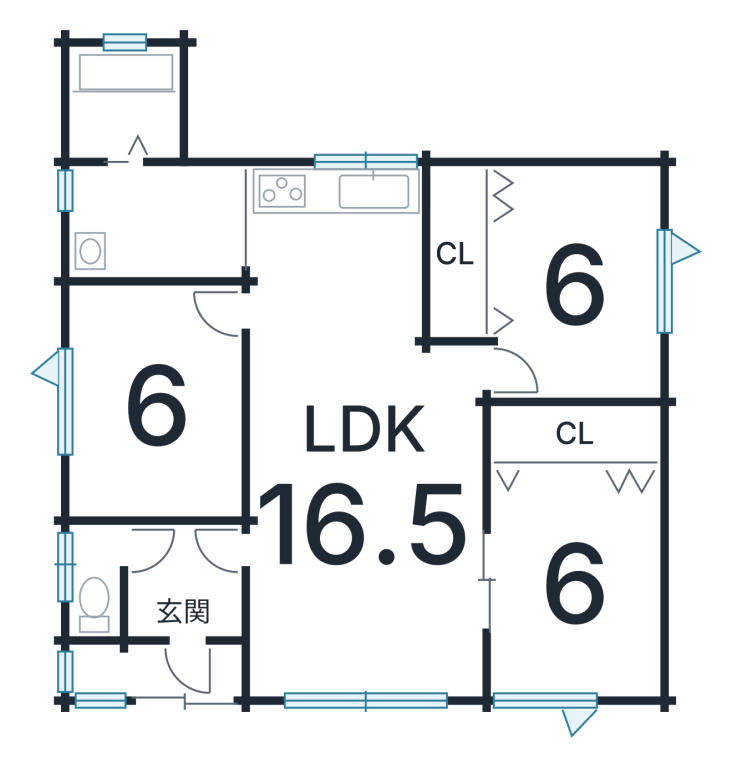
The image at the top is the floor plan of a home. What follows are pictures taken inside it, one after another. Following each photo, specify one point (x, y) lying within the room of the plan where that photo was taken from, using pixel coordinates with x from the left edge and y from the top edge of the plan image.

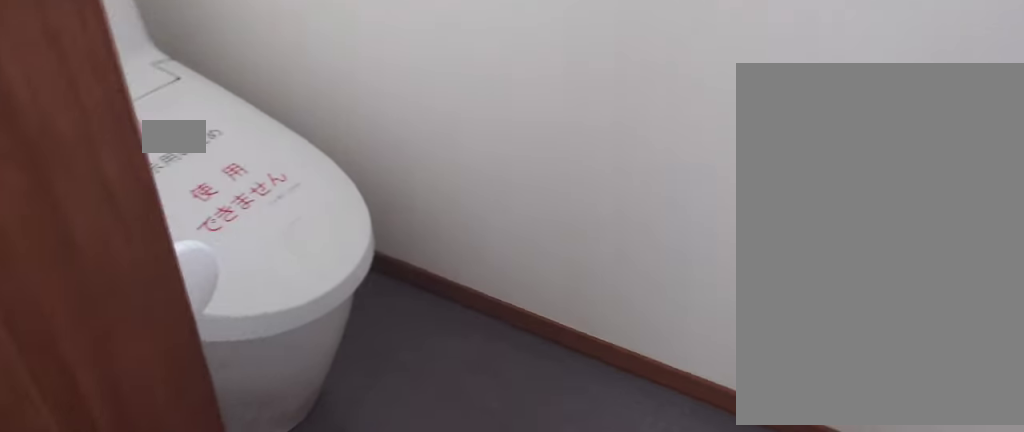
(104, 589)
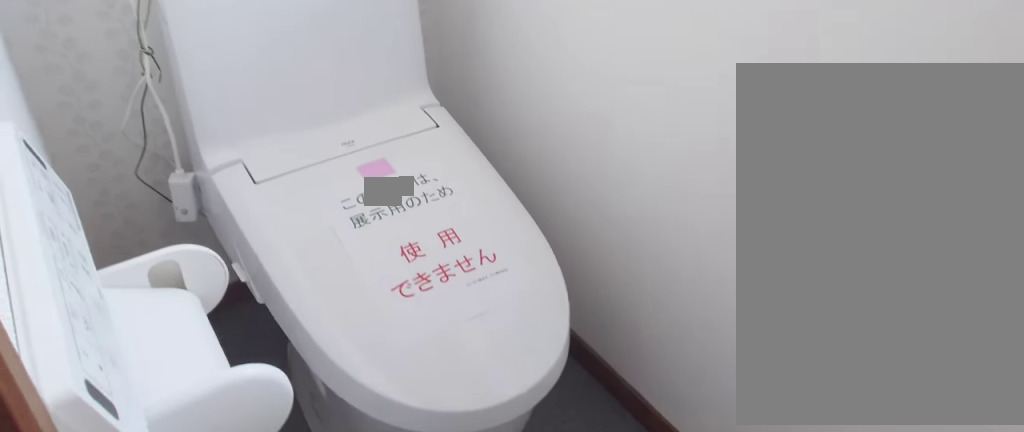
(104, 589)
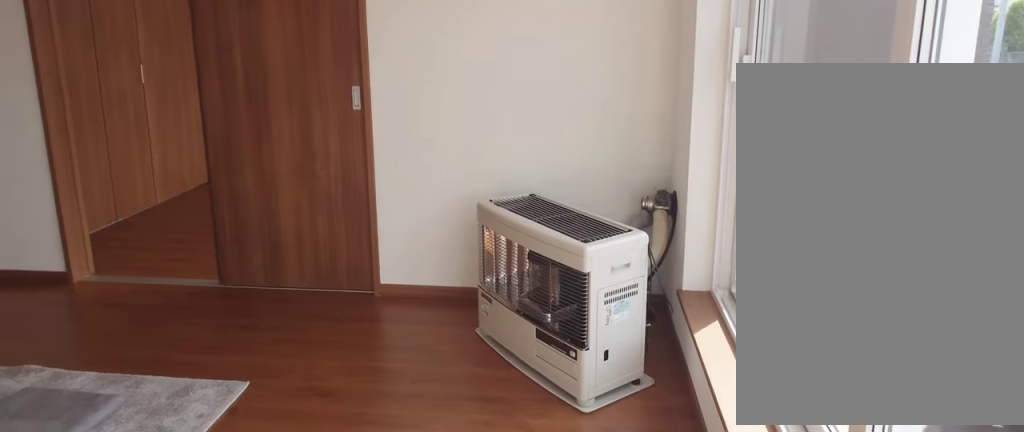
(369, 509)
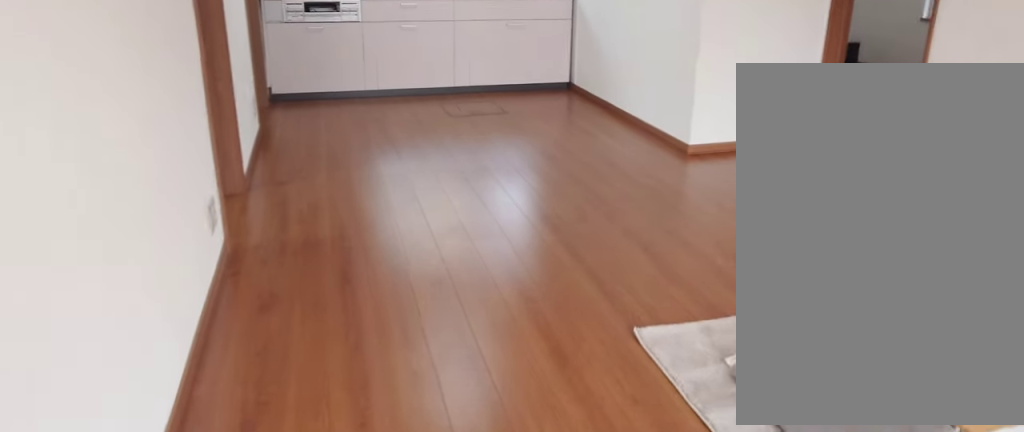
(369, 509)
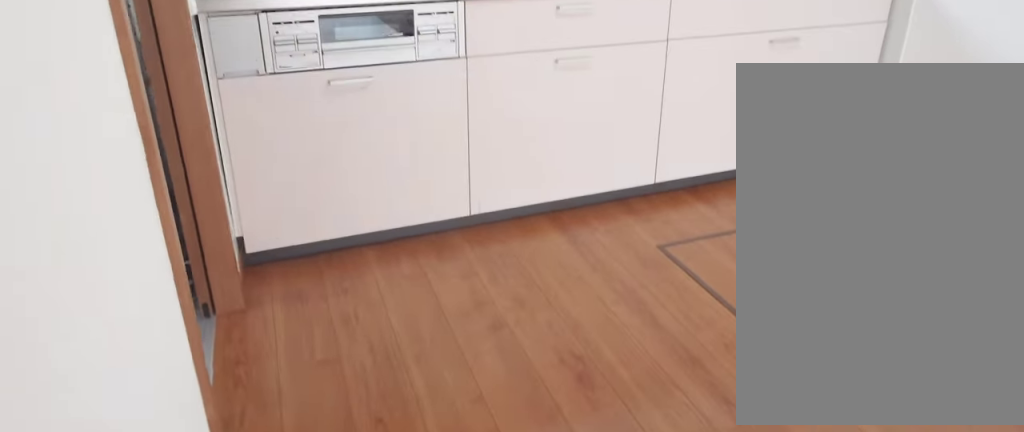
(340, 282)
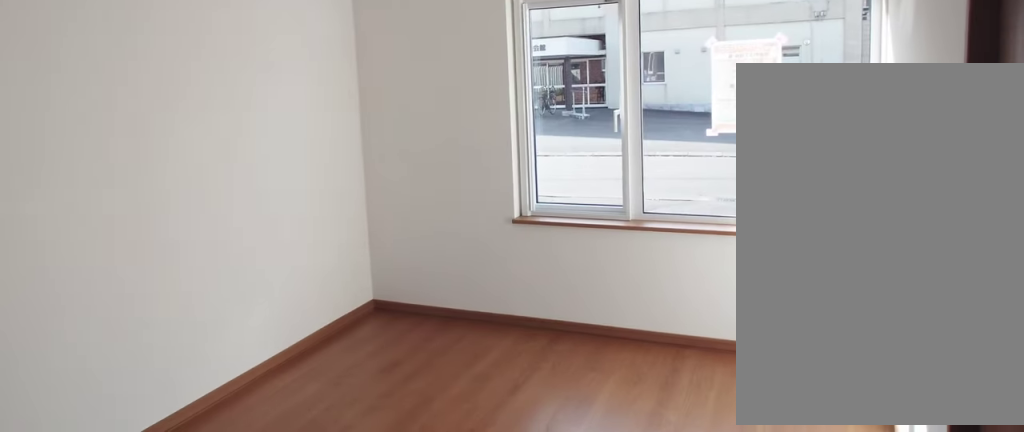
(581, 587)
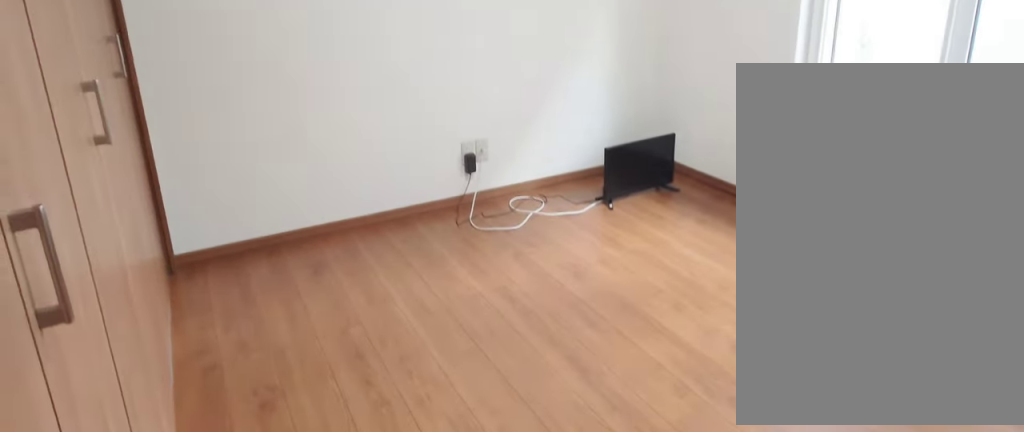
(566, 303)
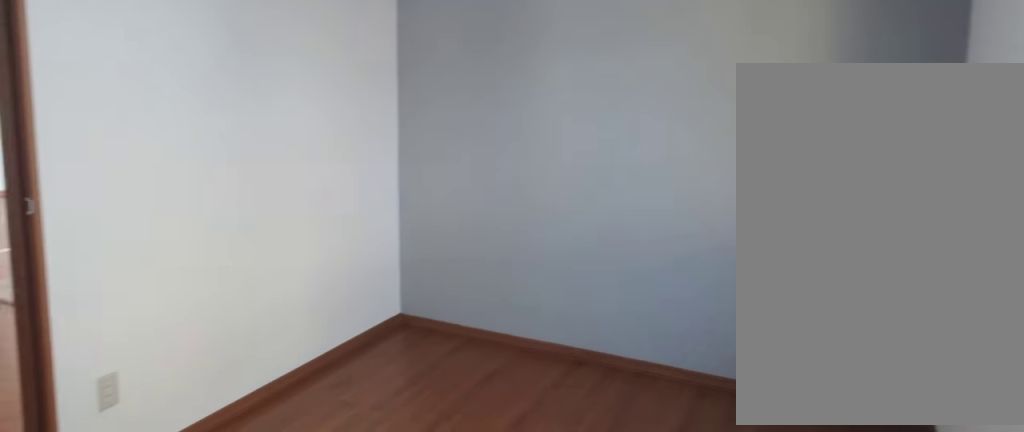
(146, 416)
